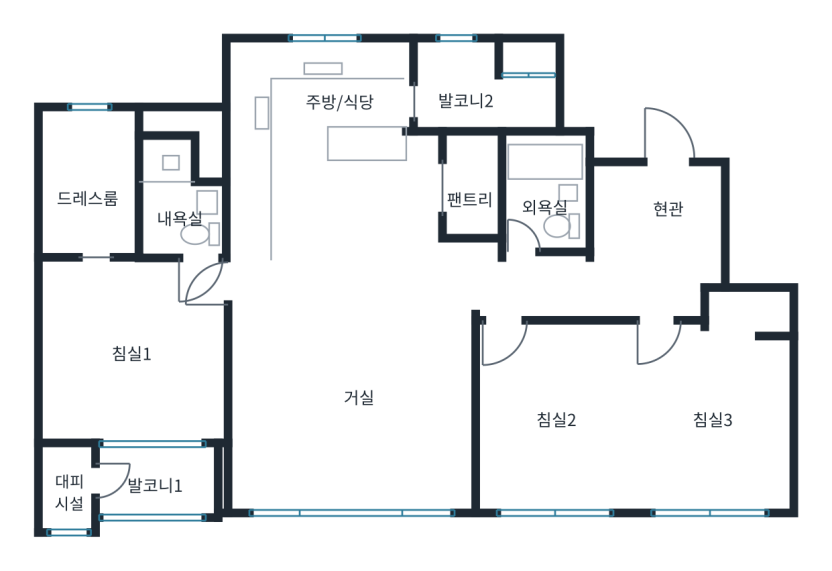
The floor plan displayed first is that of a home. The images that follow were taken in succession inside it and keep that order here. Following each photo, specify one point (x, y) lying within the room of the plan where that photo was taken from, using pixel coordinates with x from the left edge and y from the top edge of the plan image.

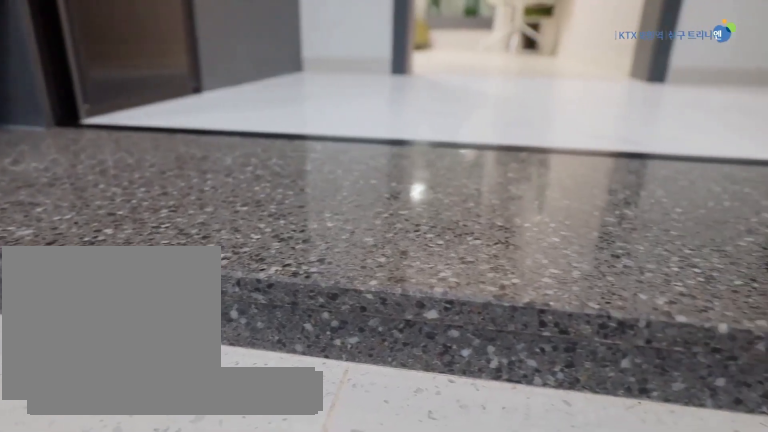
(657, 216)
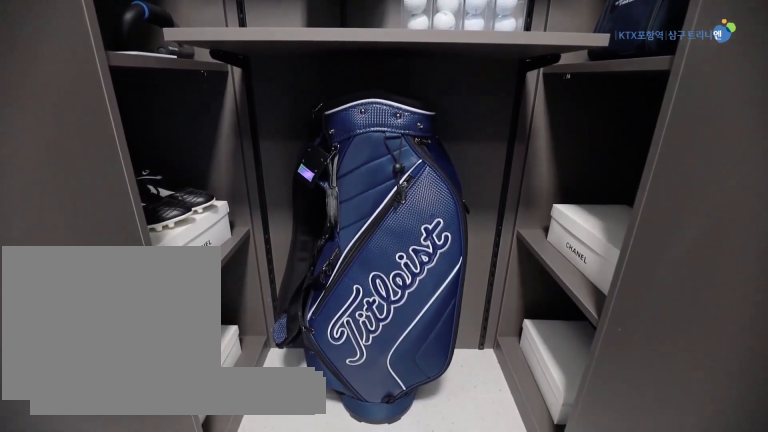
(657, 217)
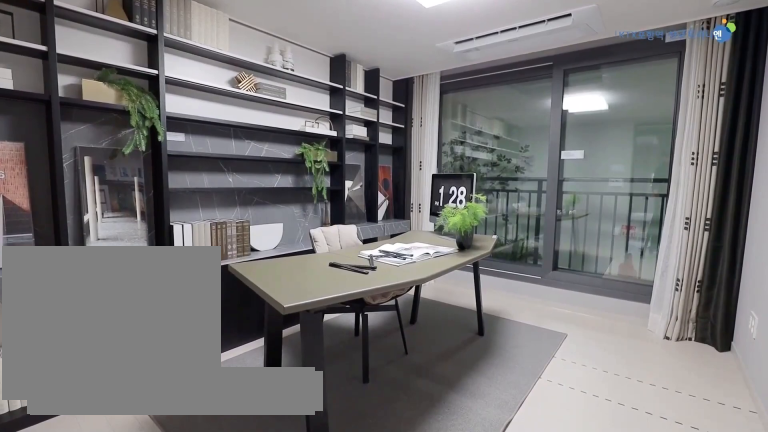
(558, 414)
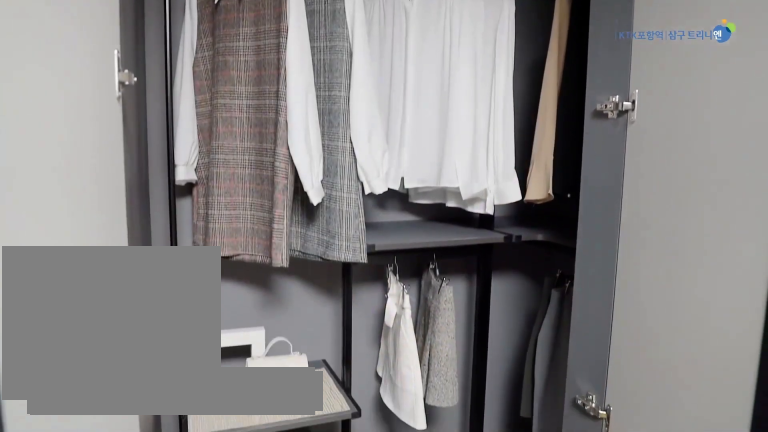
(714, 406)
